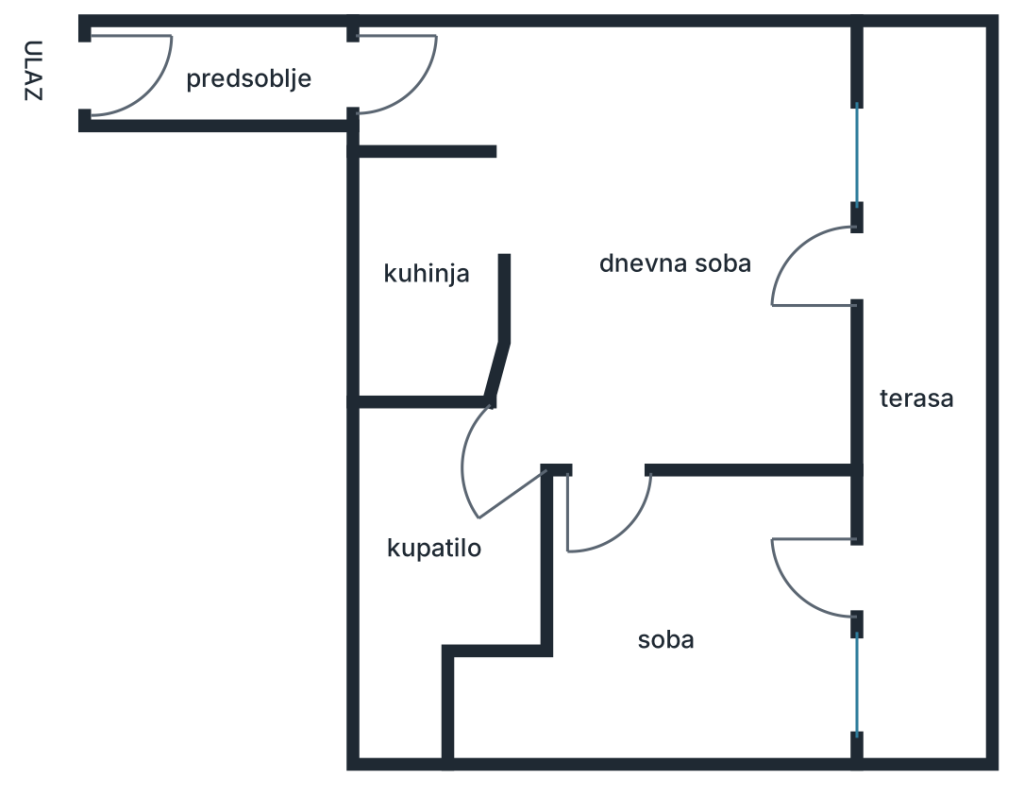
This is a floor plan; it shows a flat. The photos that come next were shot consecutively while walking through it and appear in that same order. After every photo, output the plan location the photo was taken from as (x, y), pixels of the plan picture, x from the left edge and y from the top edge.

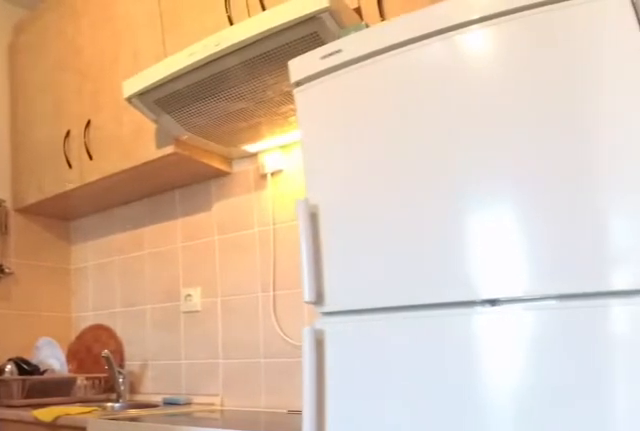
(572, 137)
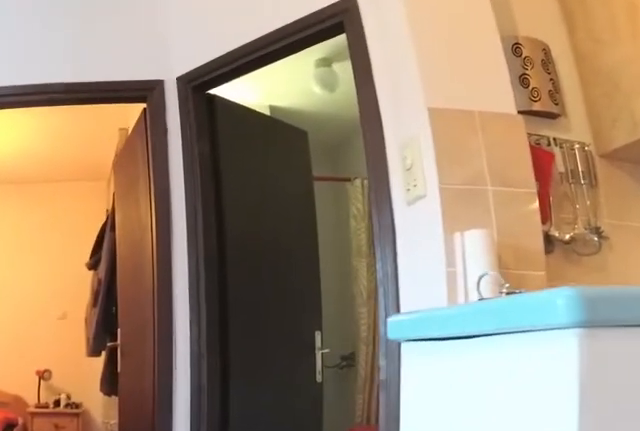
(564, 185)
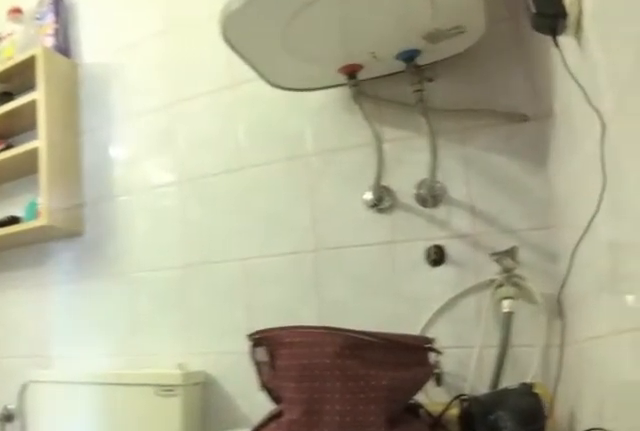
(517, 396)
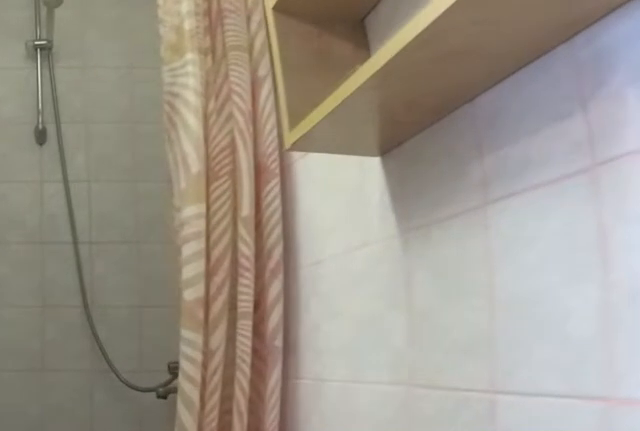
(423, 508)
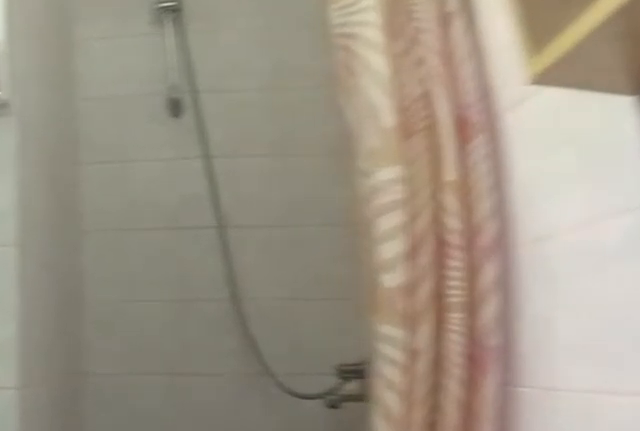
(410, 544)
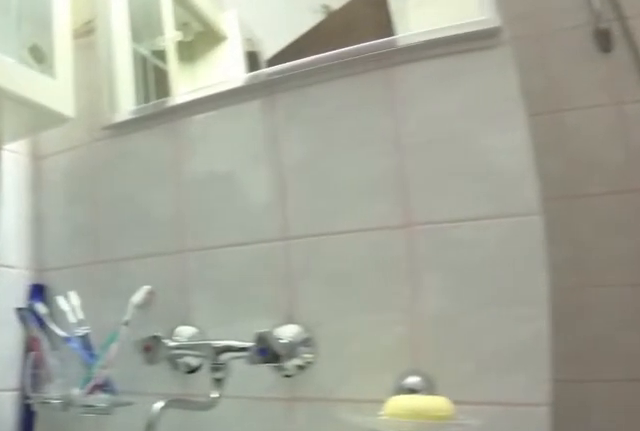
(458, 496)
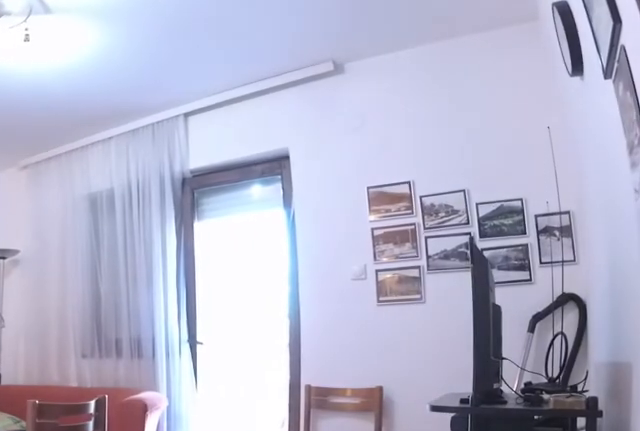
(532, 415)
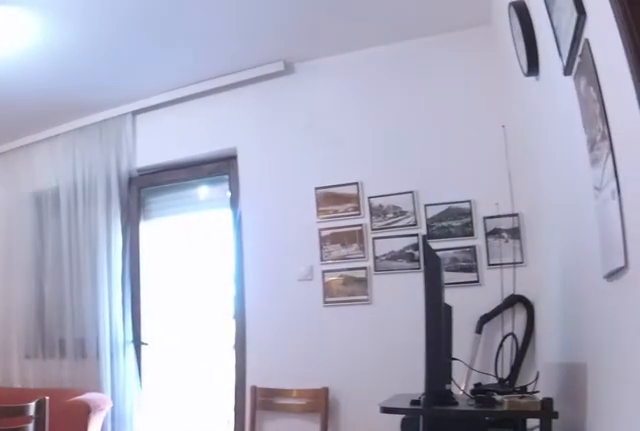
(532, 415)
